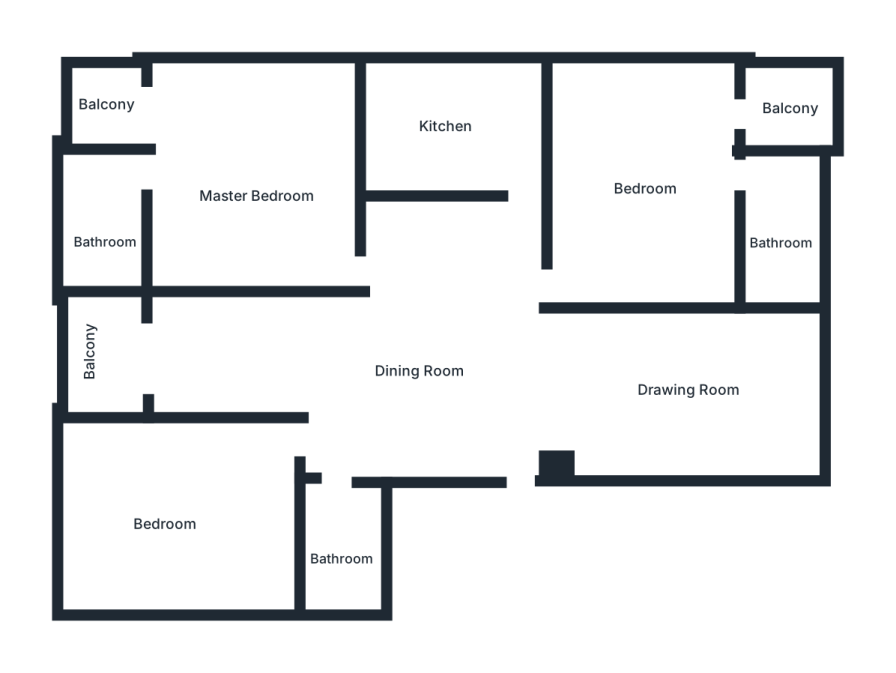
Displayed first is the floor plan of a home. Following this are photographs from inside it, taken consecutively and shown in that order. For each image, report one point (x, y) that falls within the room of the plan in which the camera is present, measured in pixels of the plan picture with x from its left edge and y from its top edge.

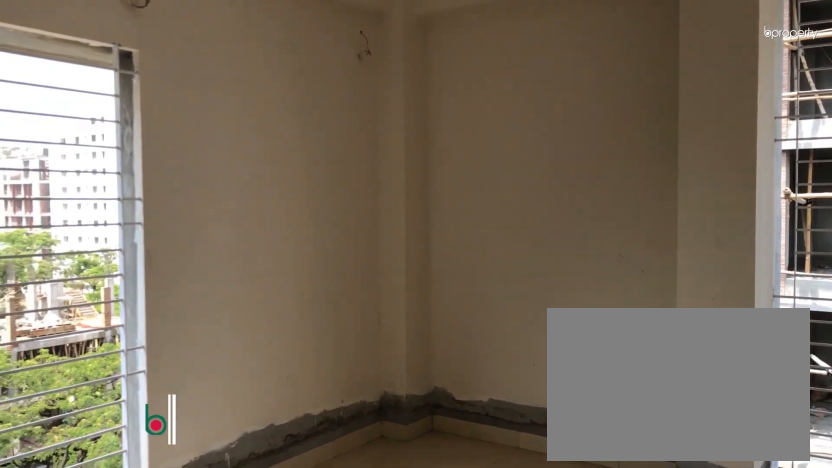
(185, 503)
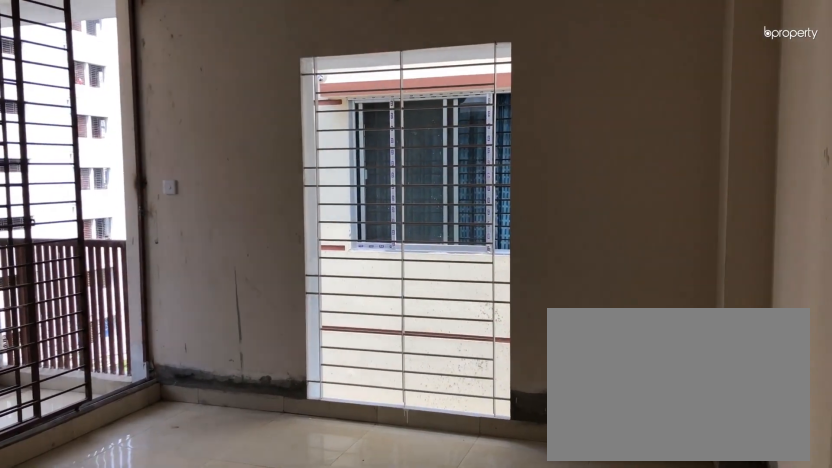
(255, 177)
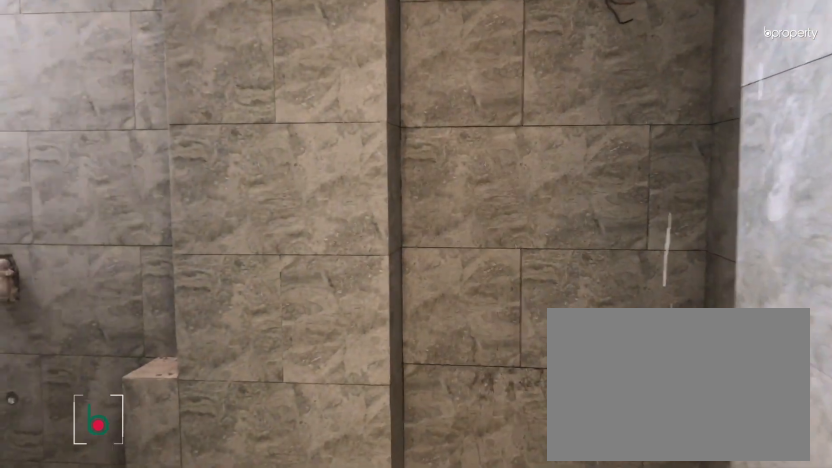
(105, 217)
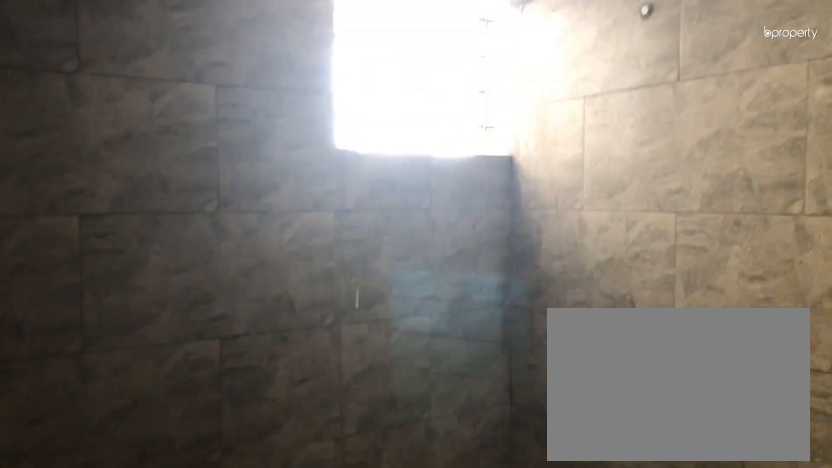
(105, 217)
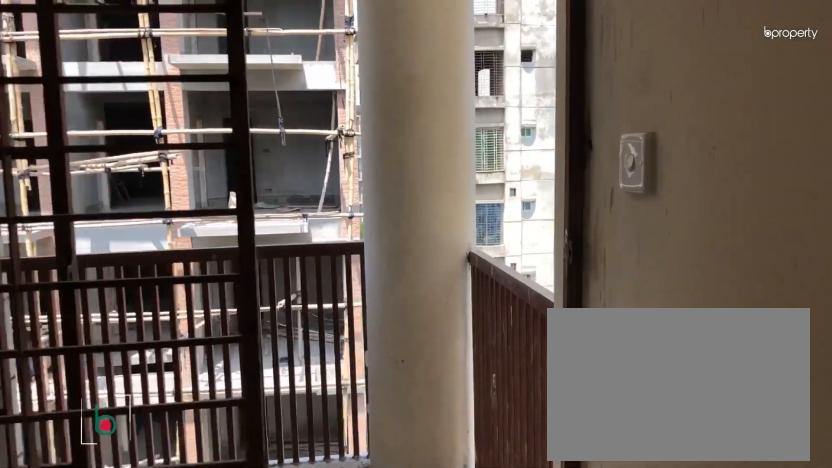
(114, 105)
